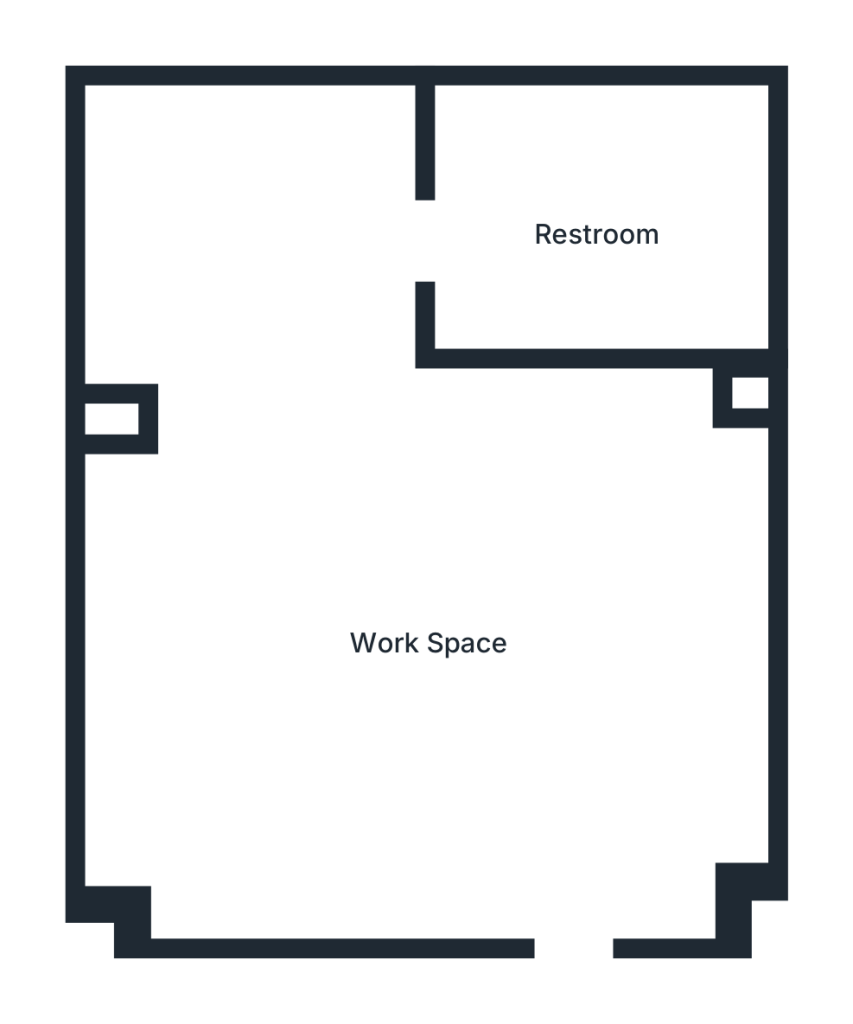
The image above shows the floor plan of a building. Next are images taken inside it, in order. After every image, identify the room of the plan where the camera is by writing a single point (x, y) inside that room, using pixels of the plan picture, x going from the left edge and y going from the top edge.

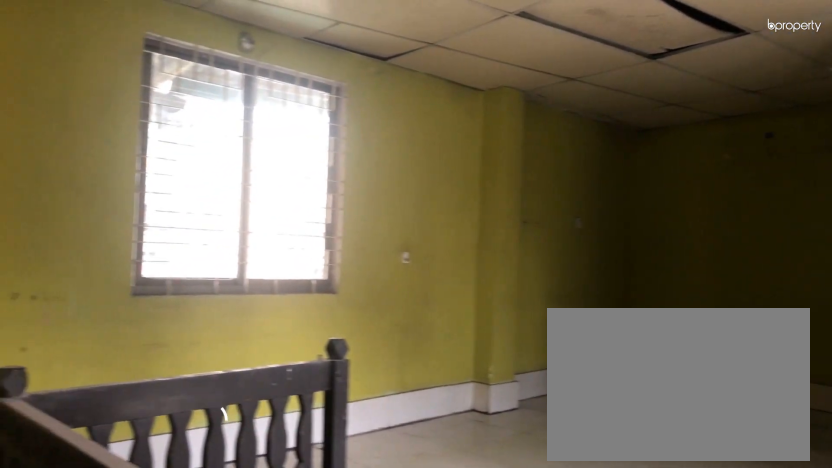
(419, 625)
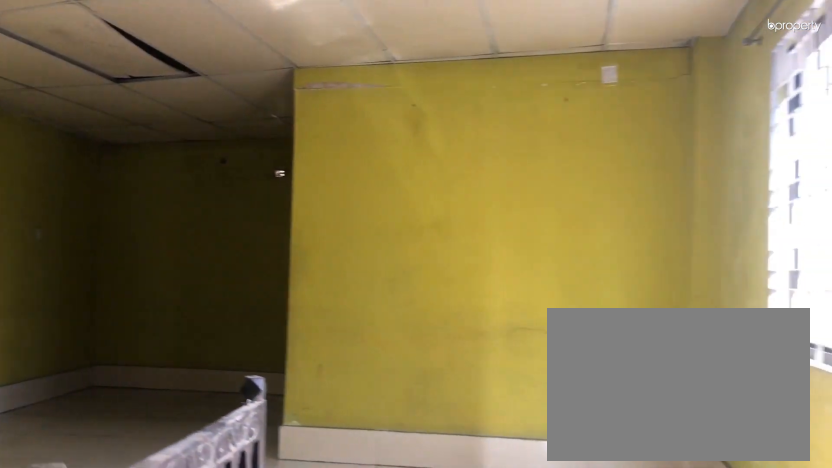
(419, 625)
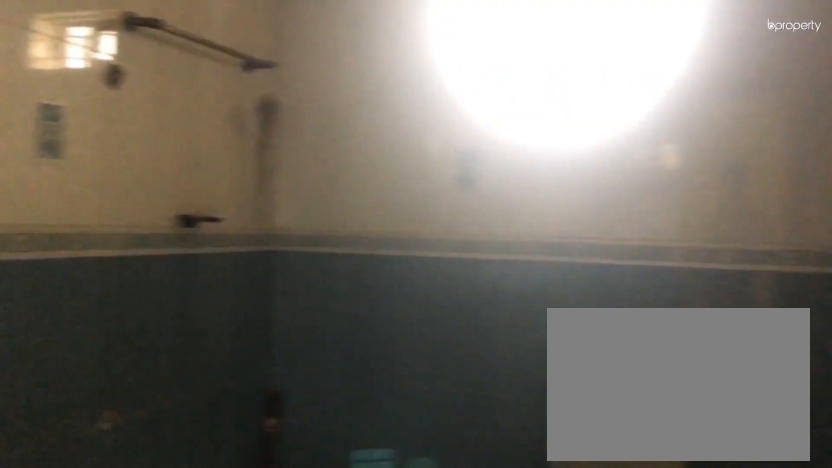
(613, 237)
